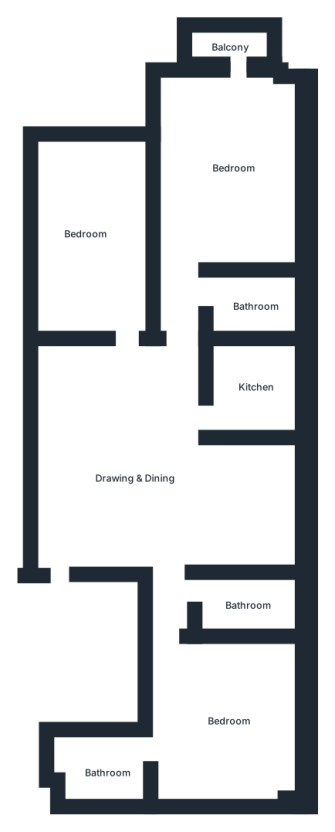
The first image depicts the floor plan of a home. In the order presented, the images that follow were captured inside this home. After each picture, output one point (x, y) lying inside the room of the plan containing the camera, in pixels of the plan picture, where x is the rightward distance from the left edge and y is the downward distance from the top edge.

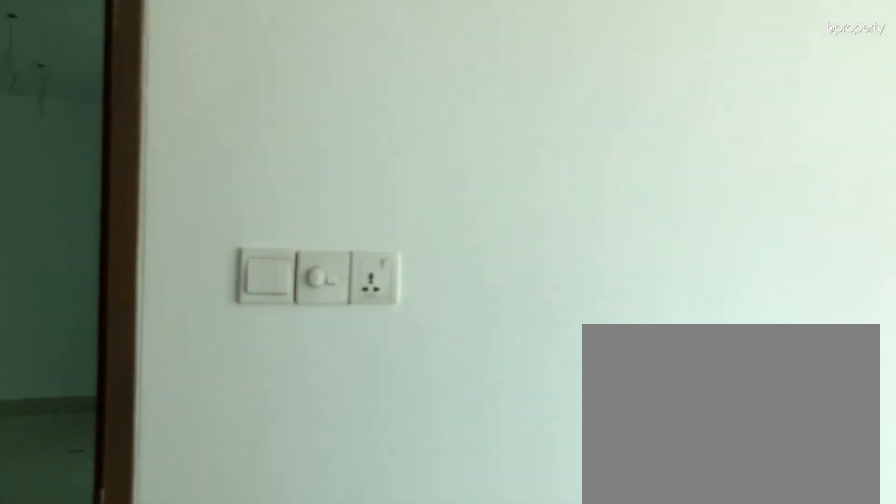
(223, 719)
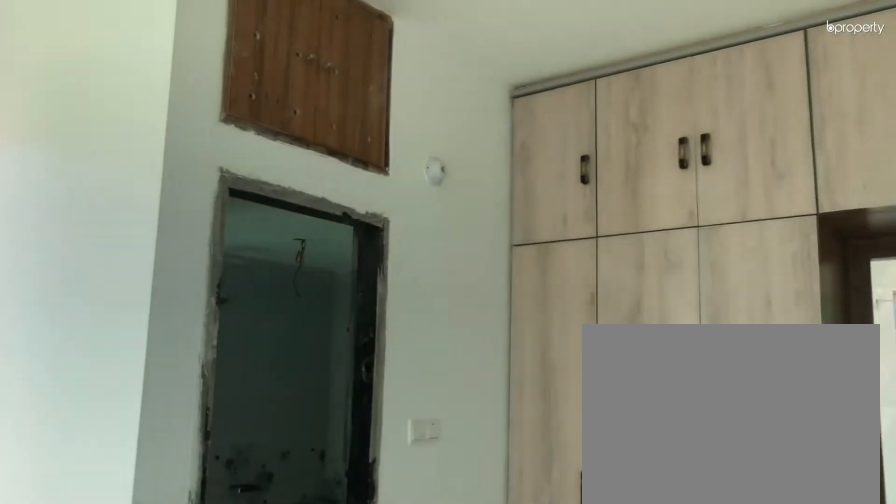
(223, 719)
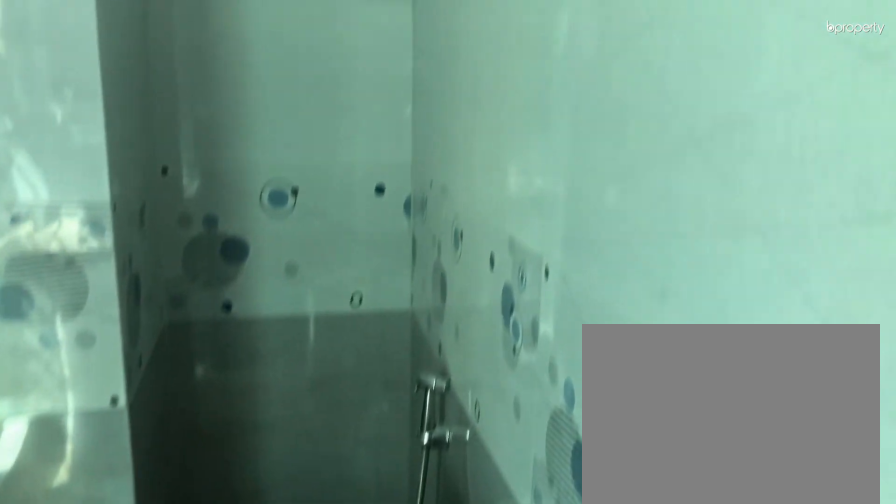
(99, 758)
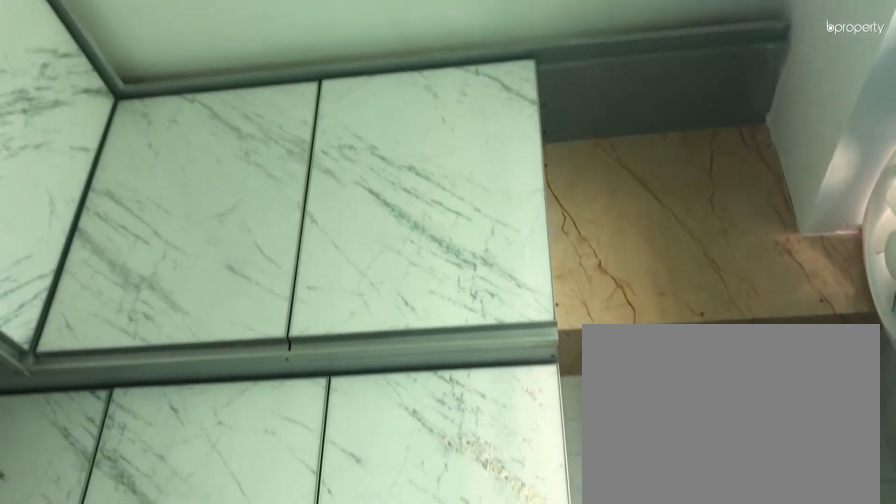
(261, 382)
